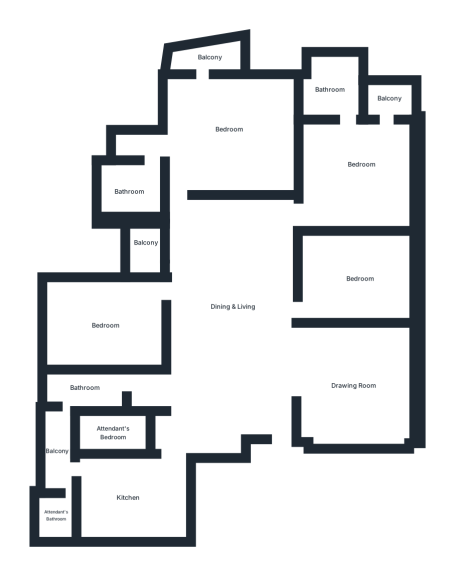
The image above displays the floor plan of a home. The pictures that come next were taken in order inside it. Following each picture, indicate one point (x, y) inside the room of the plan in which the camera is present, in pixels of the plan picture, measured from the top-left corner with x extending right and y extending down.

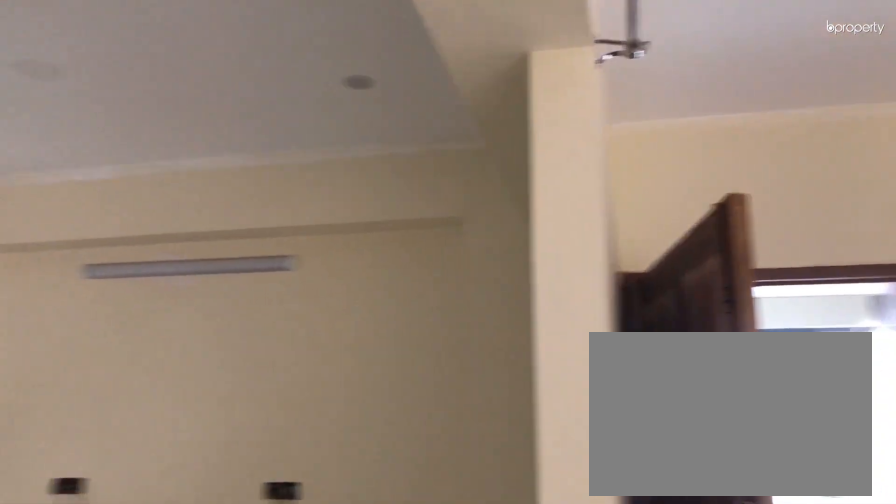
(354, 389)
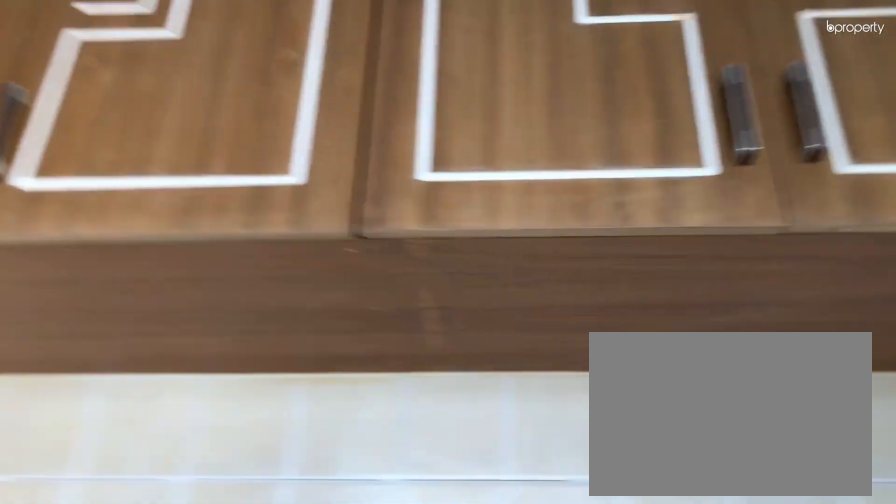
(124, 492)
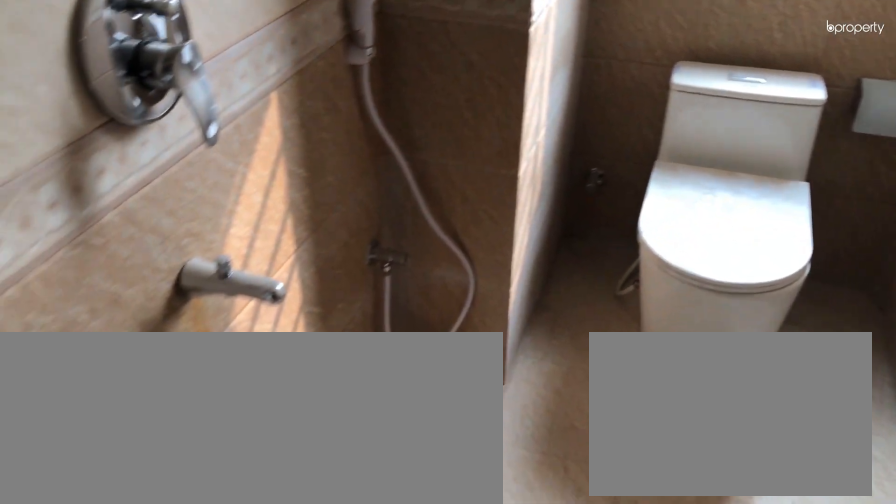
(85, 389)
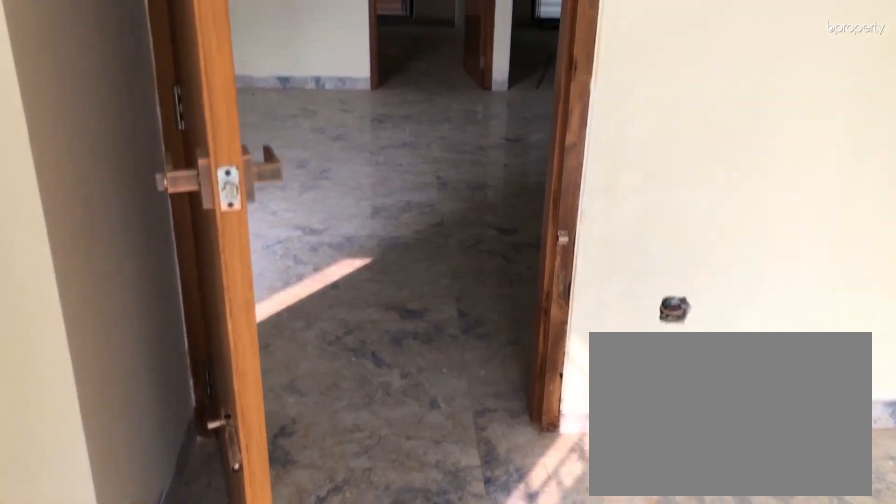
(105, 326)
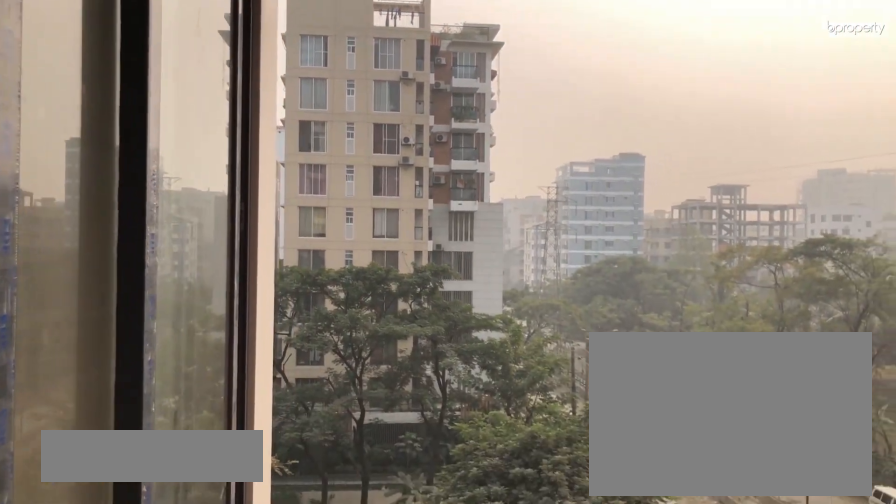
(145, 248)
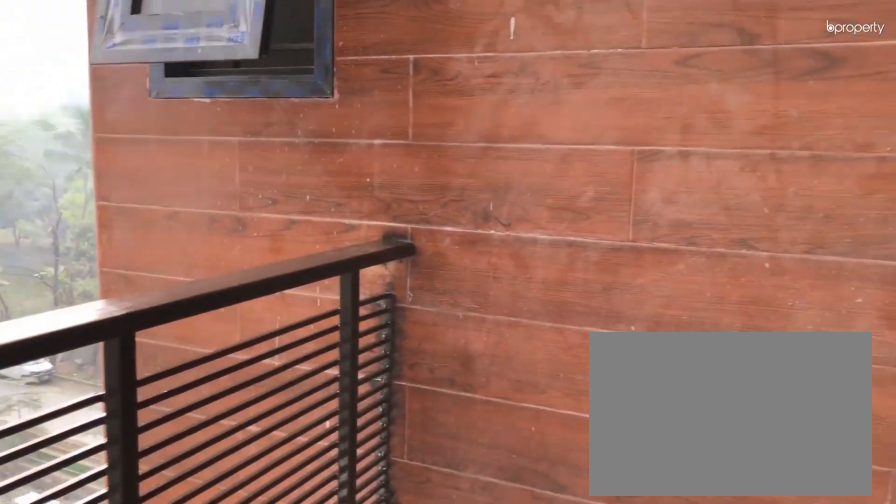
(145, 248)
